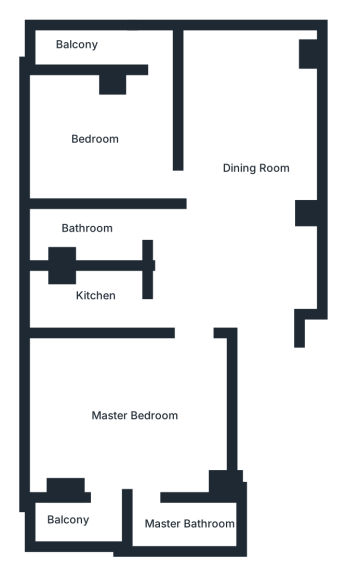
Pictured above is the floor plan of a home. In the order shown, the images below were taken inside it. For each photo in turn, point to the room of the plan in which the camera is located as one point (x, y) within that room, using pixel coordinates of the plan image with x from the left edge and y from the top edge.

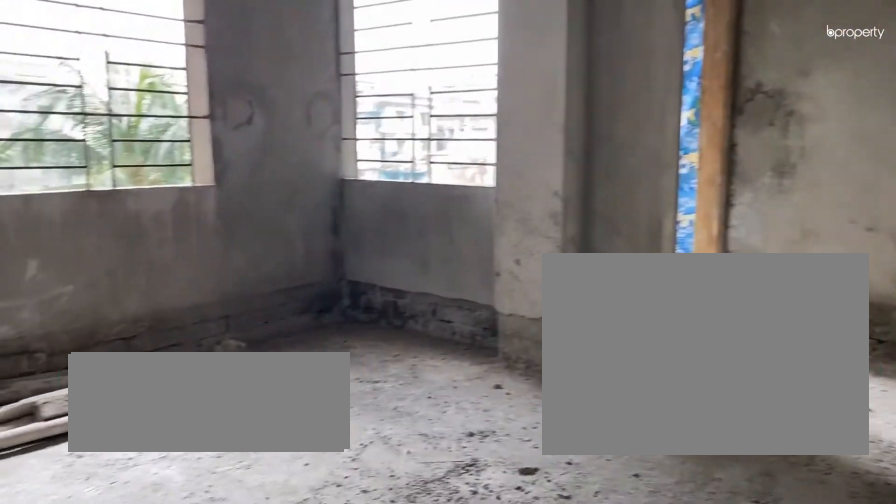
(109, 139)
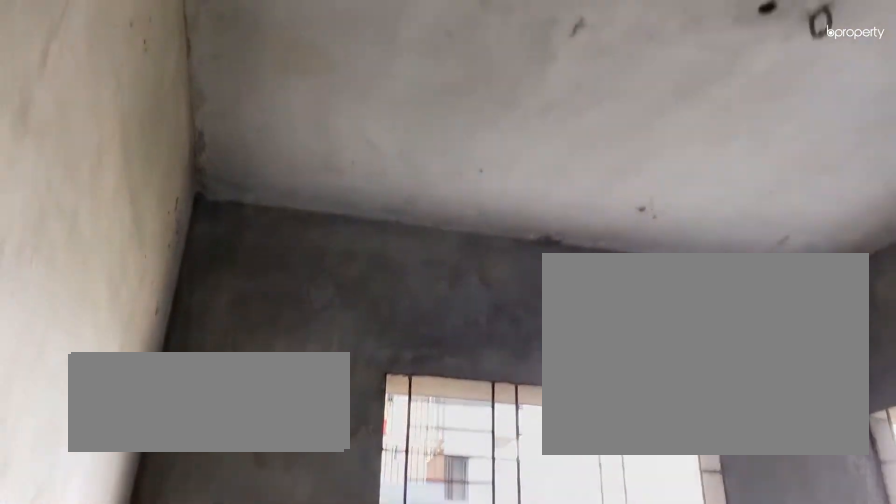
(109, 139)
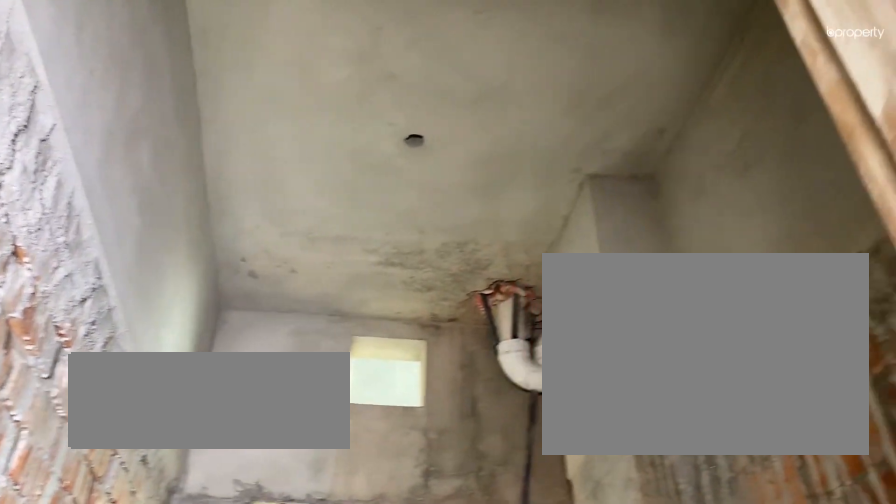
(95, 300)
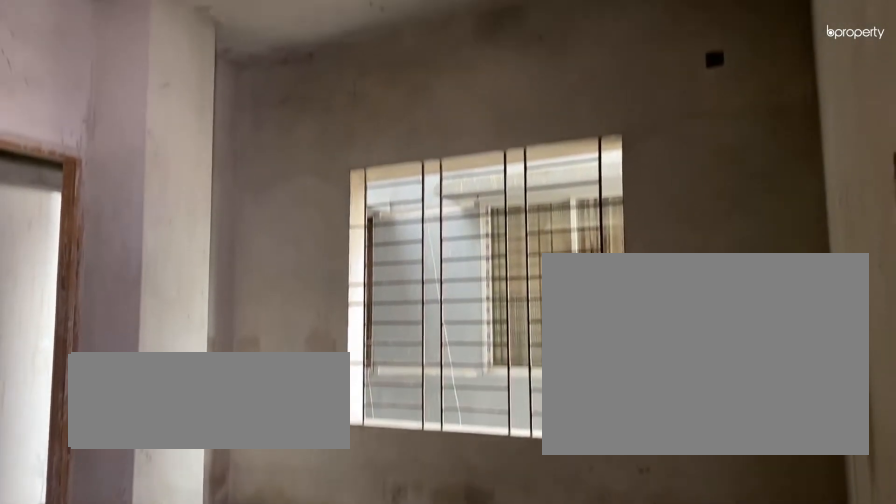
(143, 414)
